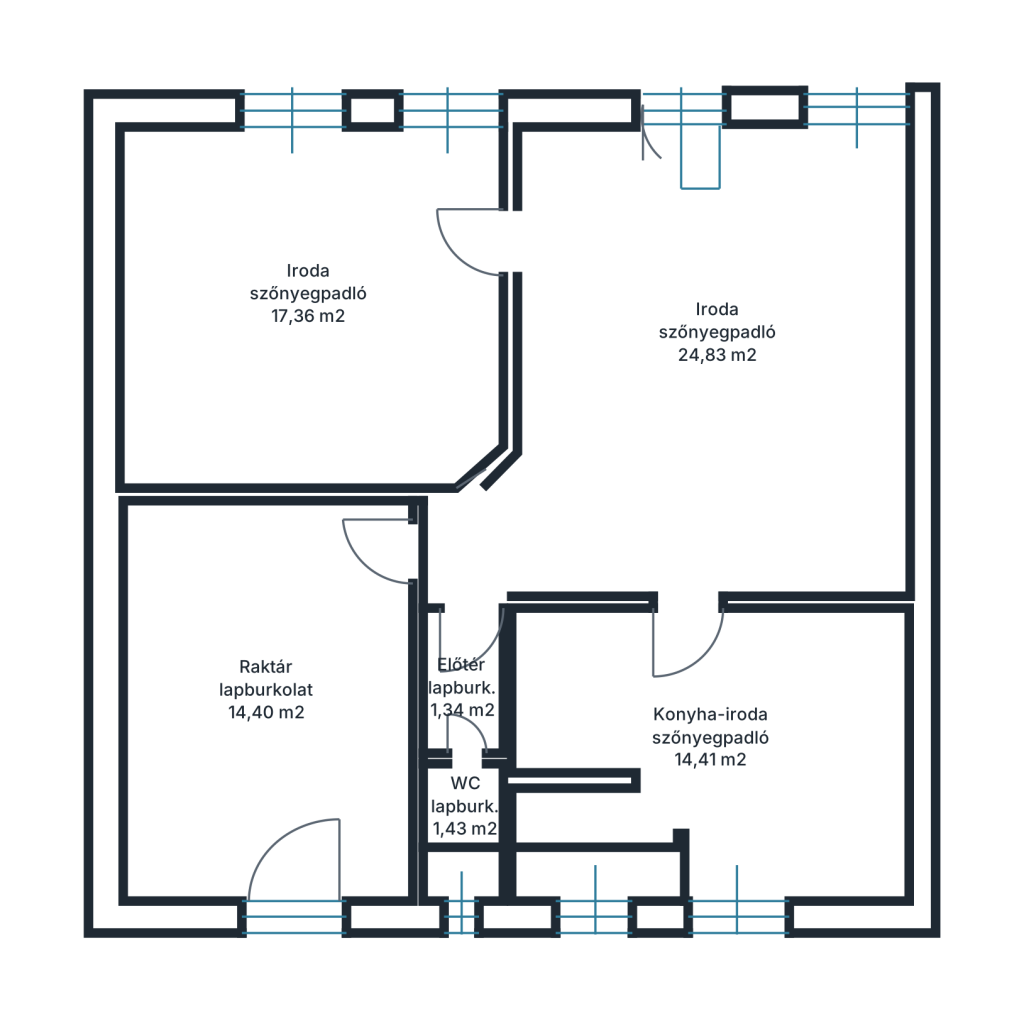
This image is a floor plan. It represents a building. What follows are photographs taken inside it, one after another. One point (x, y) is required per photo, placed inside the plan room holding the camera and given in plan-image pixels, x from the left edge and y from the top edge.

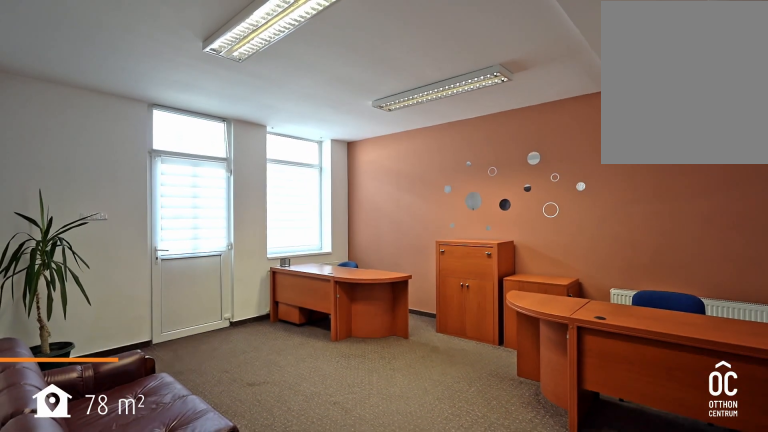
(708, 344)
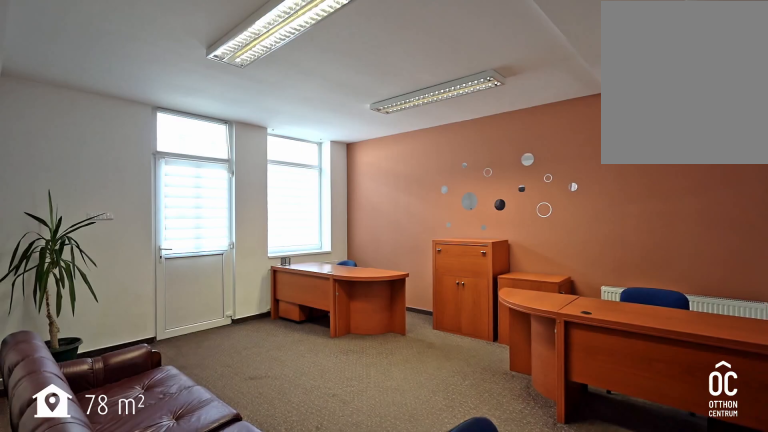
(708, 344)
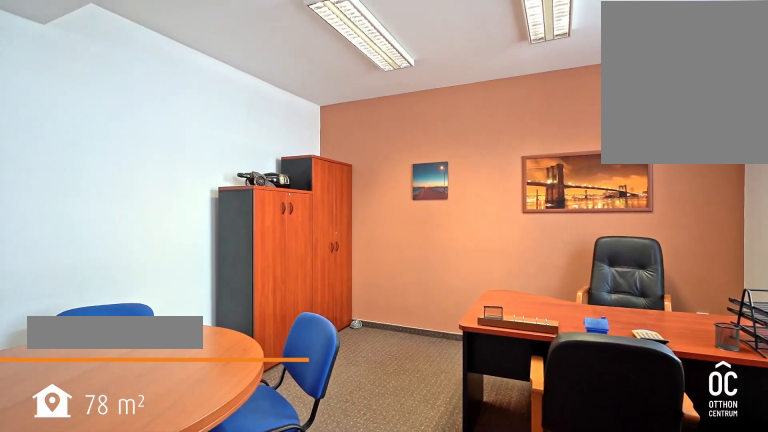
(310, 299)
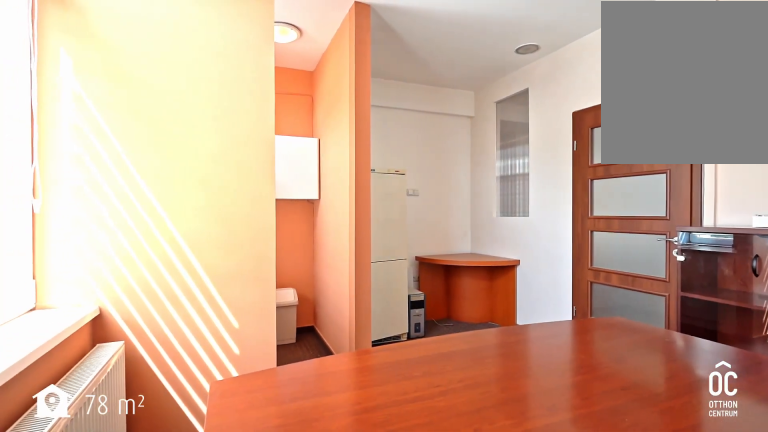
(715, 739)
